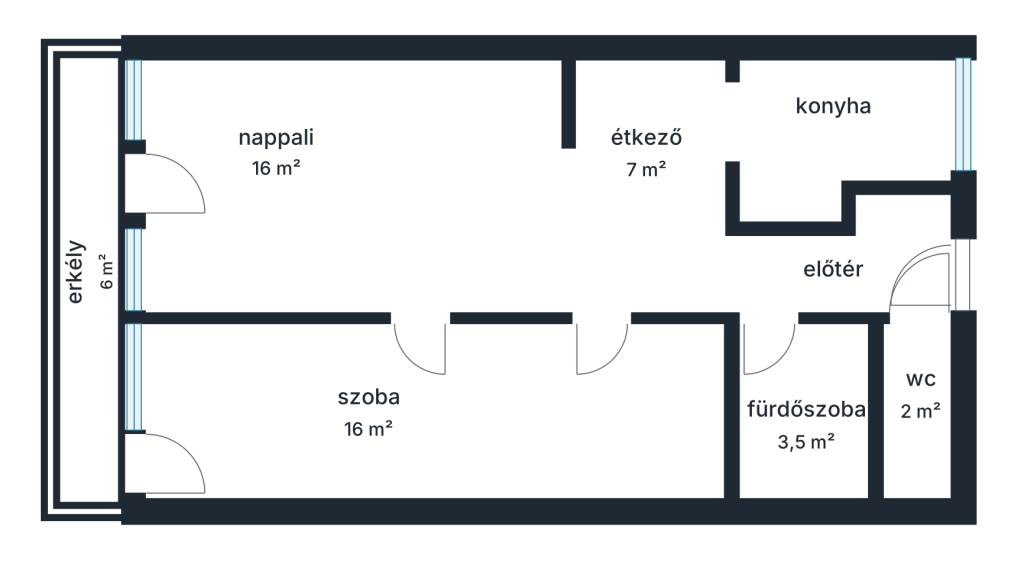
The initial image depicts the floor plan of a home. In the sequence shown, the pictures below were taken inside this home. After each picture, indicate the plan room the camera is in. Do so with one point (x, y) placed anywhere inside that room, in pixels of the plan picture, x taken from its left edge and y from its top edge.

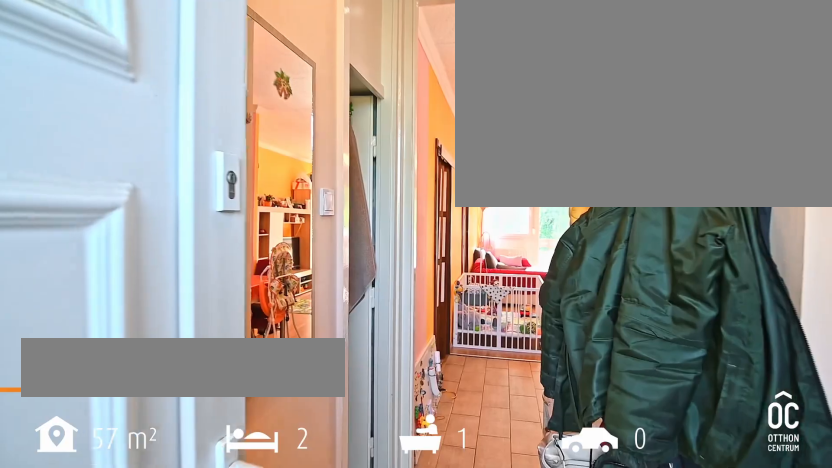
(832, 269)
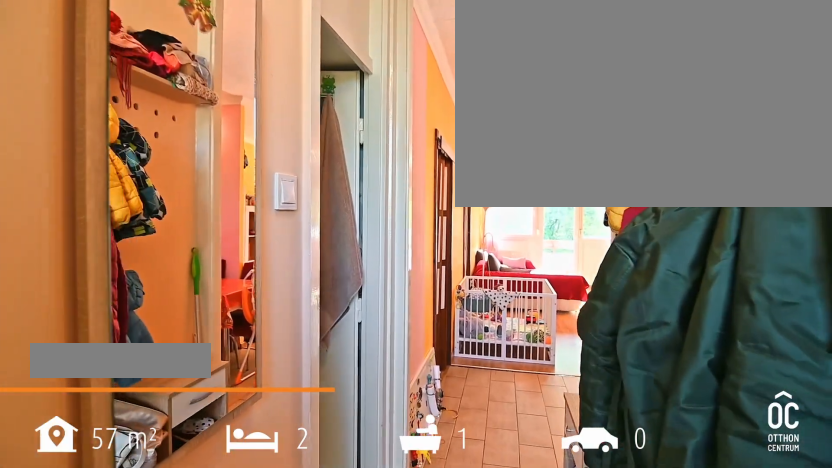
(831, 269)
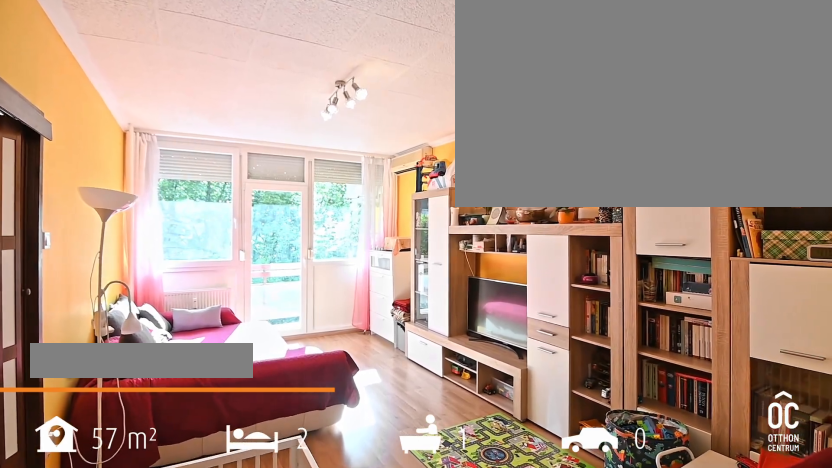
(380, 193)
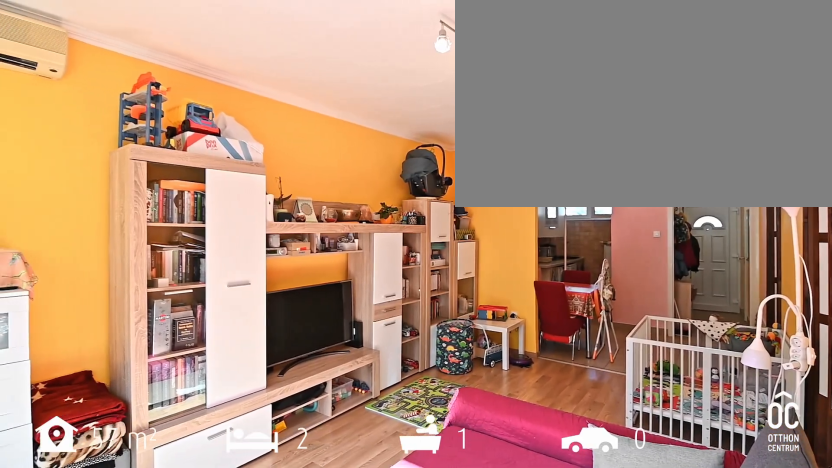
(380, 193)
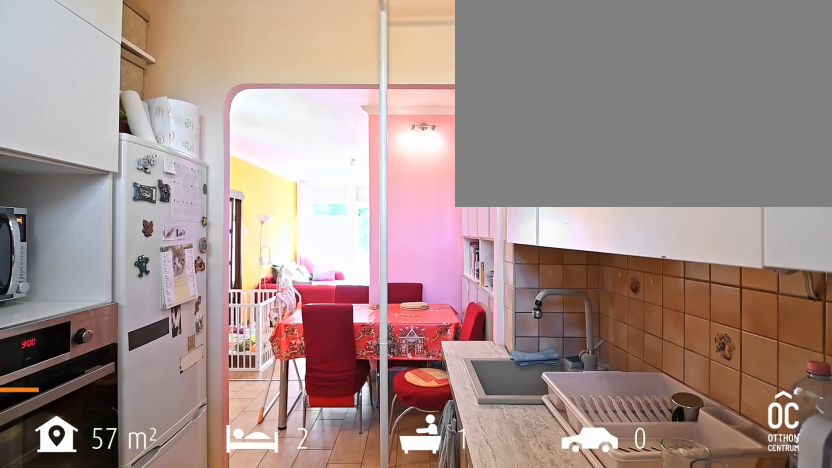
(836, 127)
